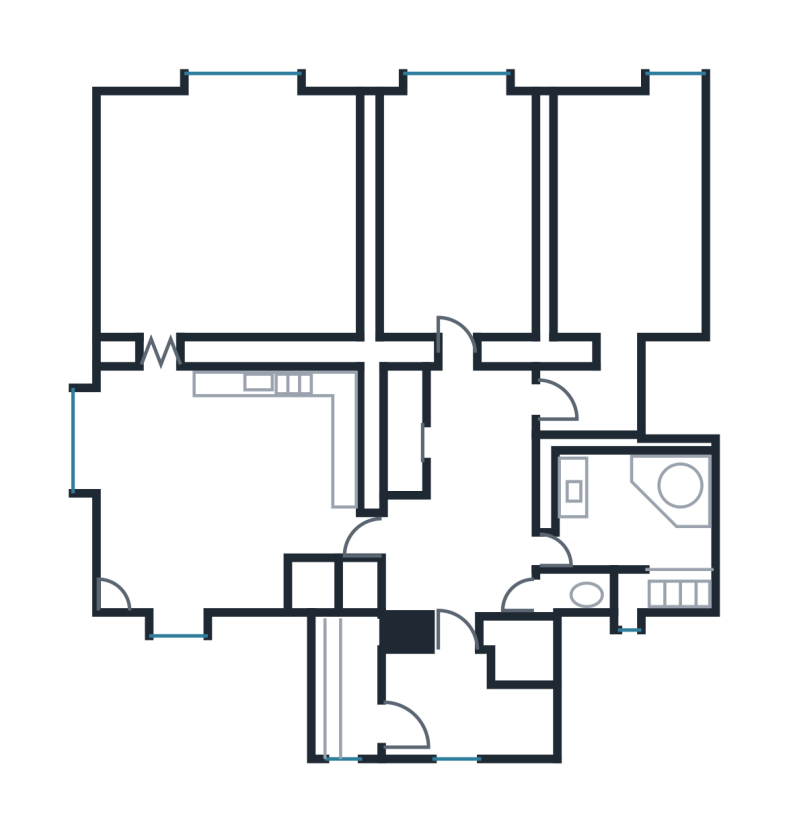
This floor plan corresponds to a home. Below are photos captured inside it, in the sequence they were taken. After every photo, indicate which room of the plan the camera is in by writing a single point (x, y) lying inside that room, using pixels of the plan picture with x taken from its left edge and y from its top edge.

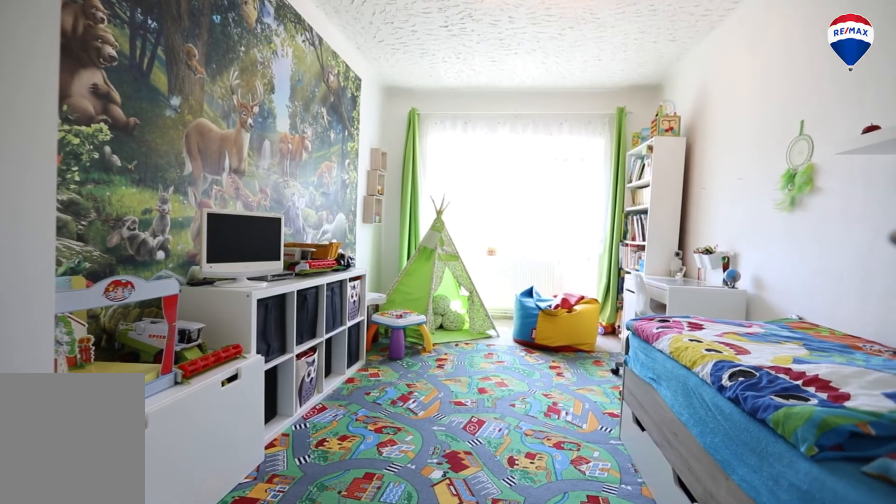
(460, 223)
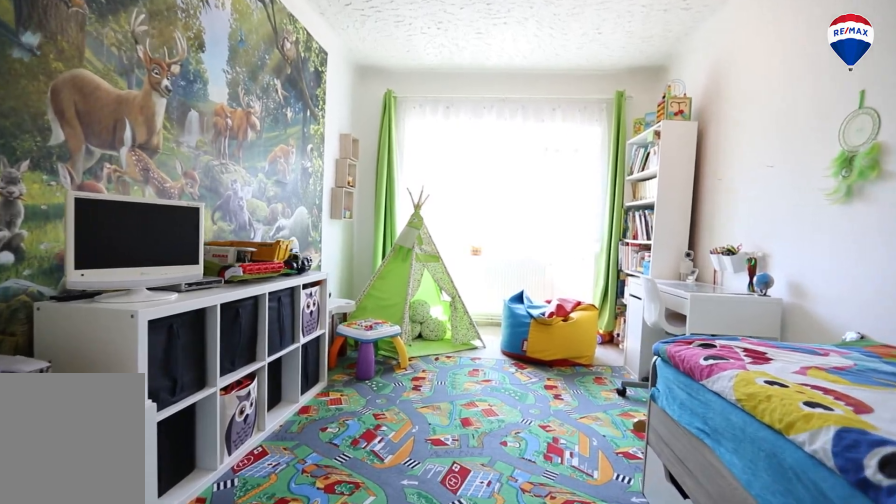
(460, 222)
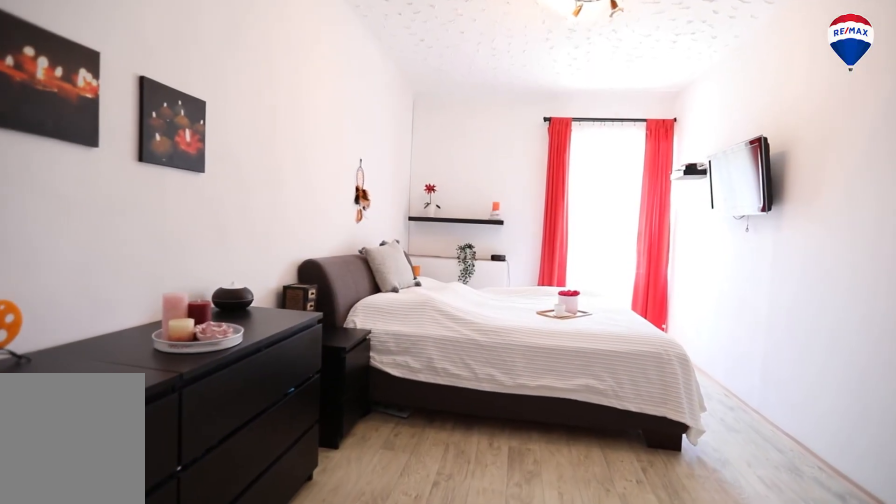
(621, 222)
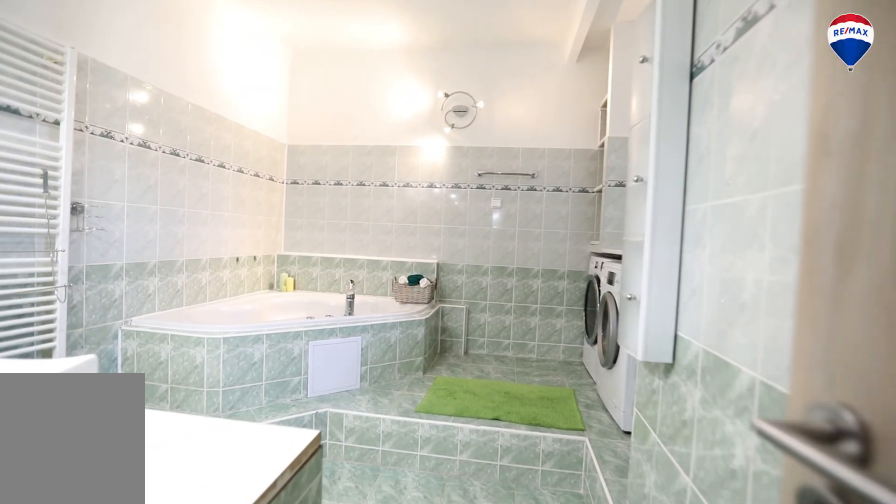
(635, 528)
